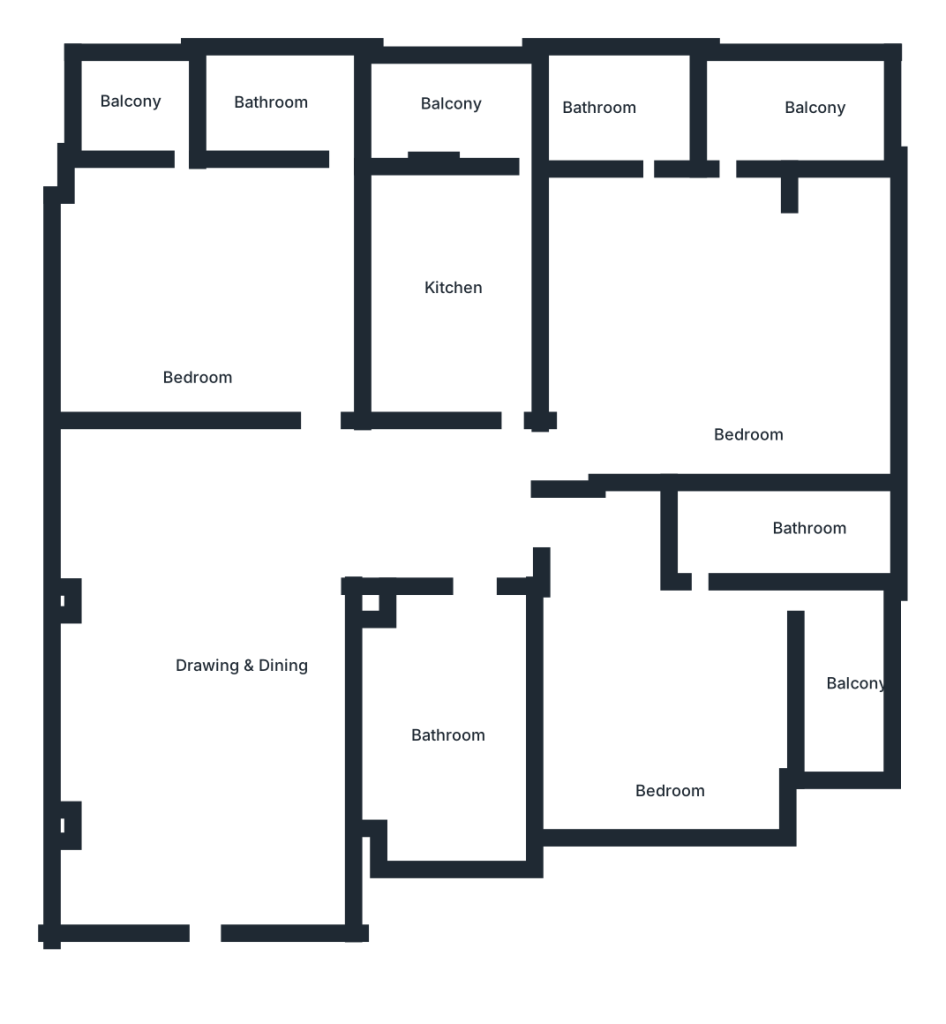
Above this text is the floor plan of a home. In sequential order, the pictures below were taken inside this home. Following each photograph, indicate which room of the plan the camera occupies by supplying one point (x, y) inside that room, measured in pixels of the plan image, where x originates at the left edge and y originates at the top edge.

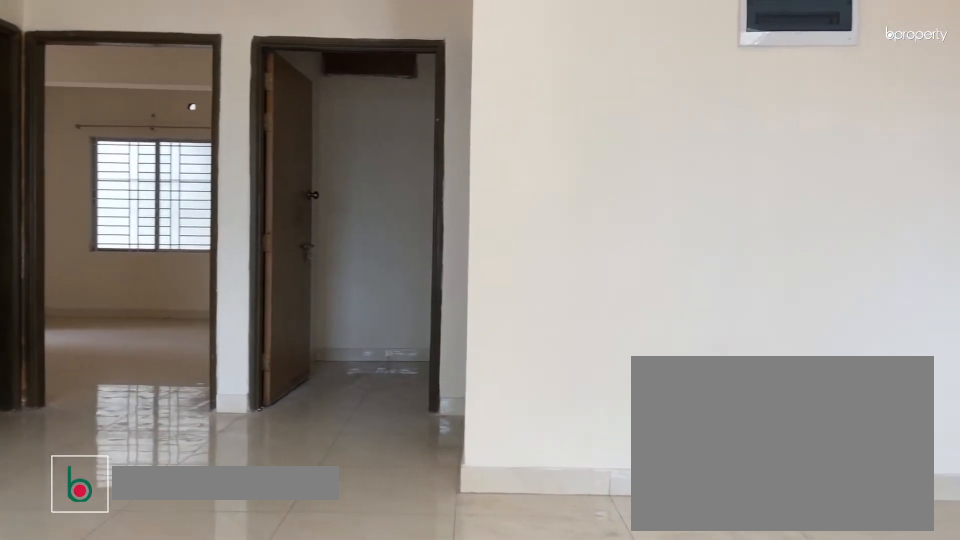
(245, 618)
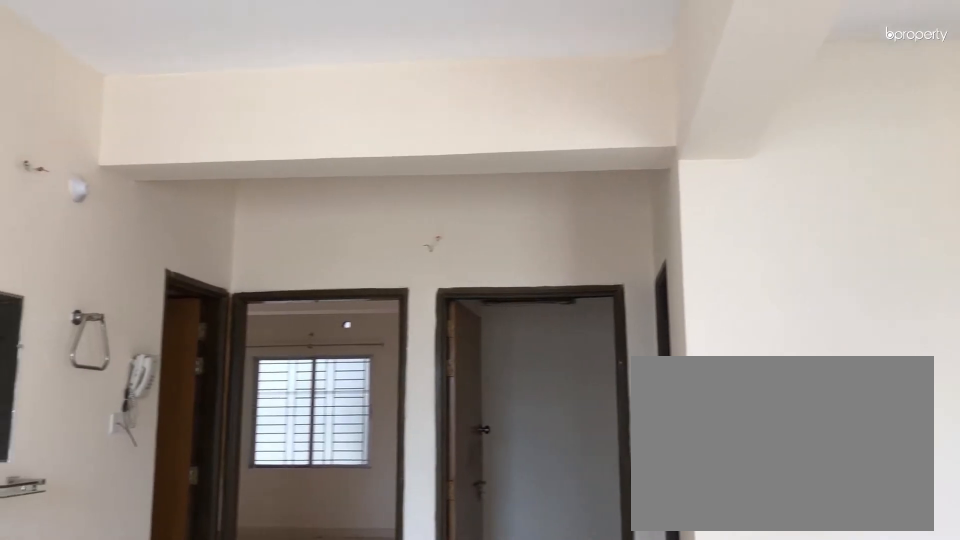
(246, 617)
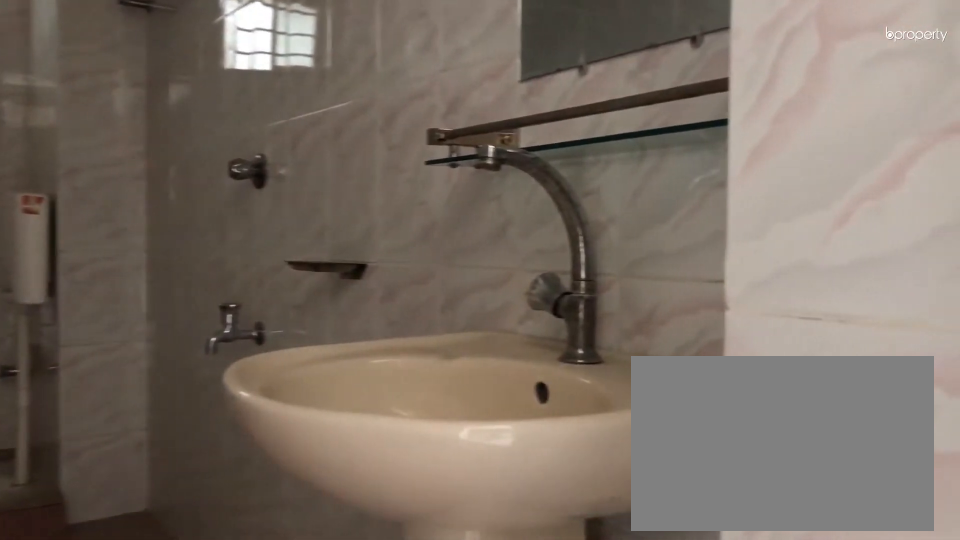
(442, 714)
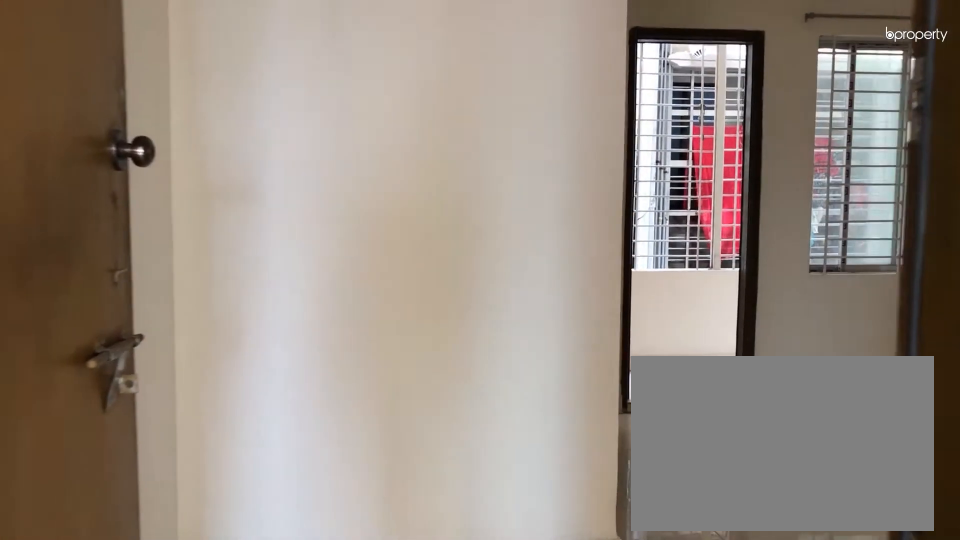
(572, 521)
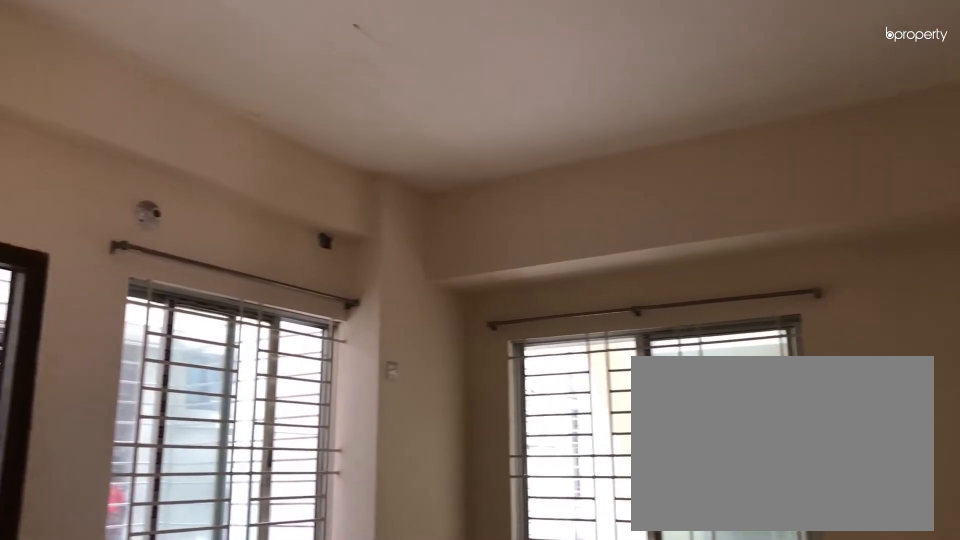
(671, 715)
